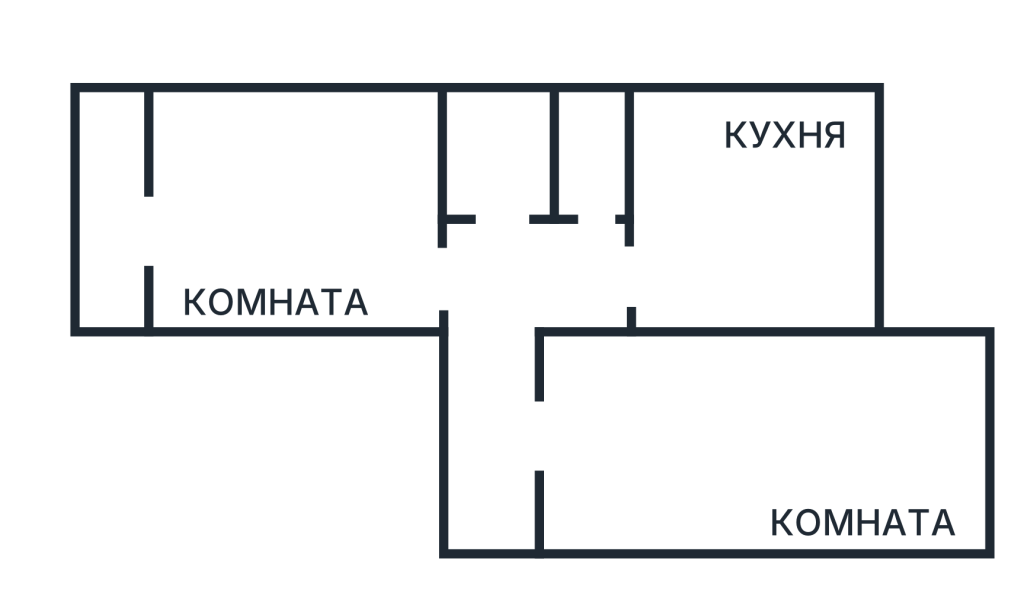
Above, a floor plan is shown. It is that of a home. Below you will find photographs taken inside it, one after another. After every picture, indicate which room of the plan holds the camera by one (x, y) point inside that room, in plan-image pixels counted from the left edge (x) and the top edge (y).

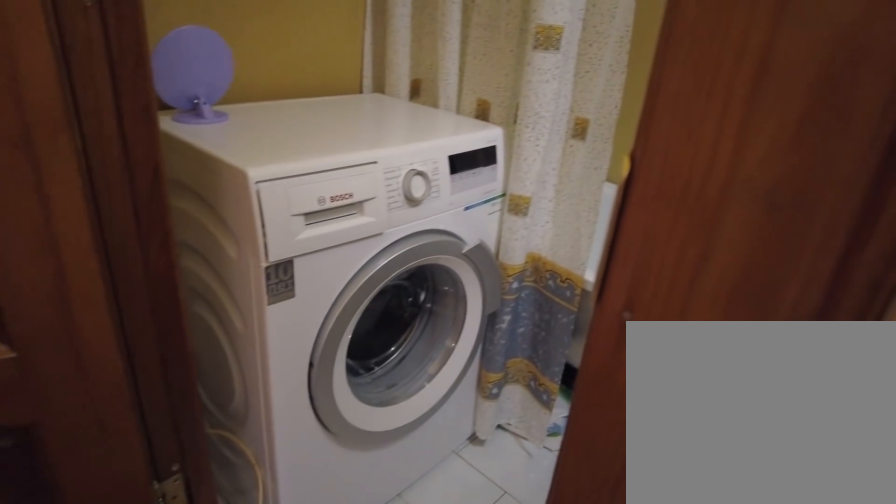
(507, 277)
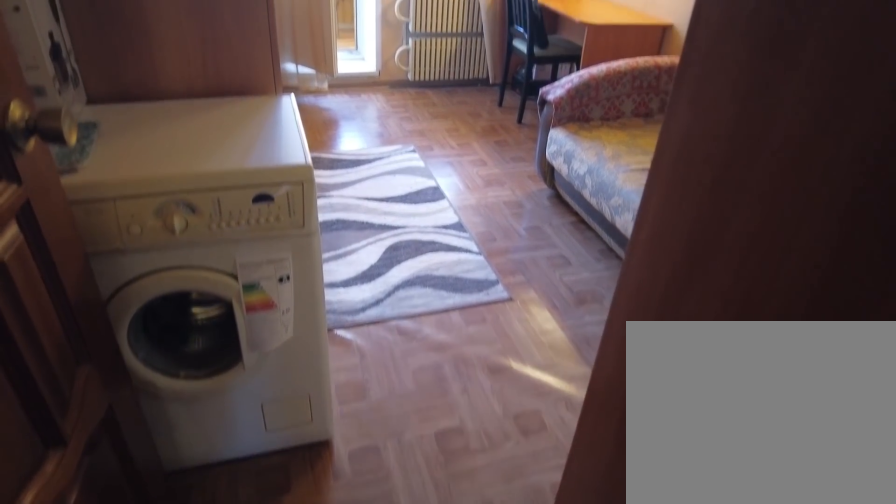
(326, 245)
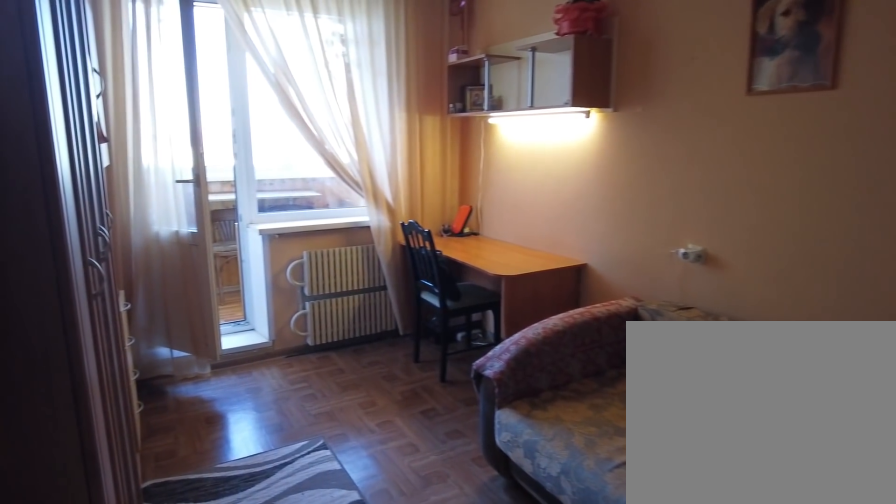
(326, 245)
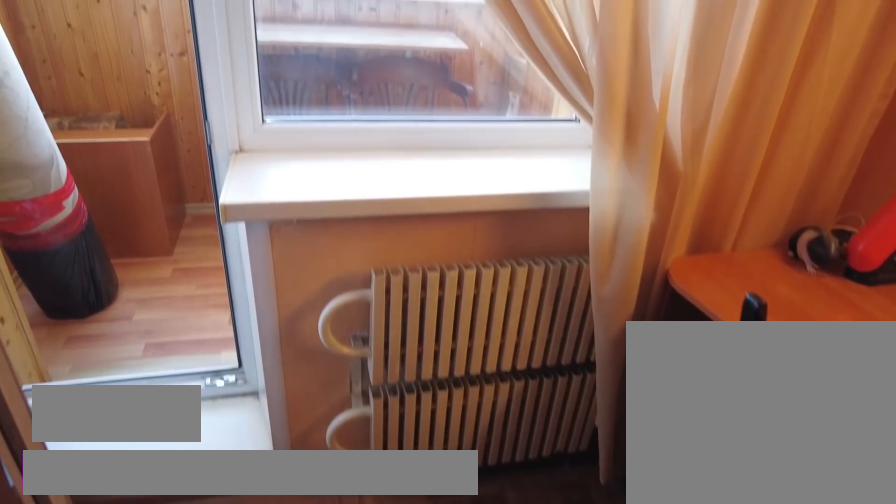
(175, 227)
